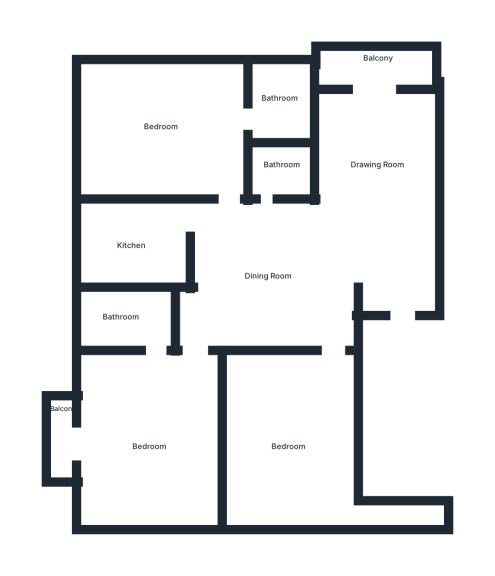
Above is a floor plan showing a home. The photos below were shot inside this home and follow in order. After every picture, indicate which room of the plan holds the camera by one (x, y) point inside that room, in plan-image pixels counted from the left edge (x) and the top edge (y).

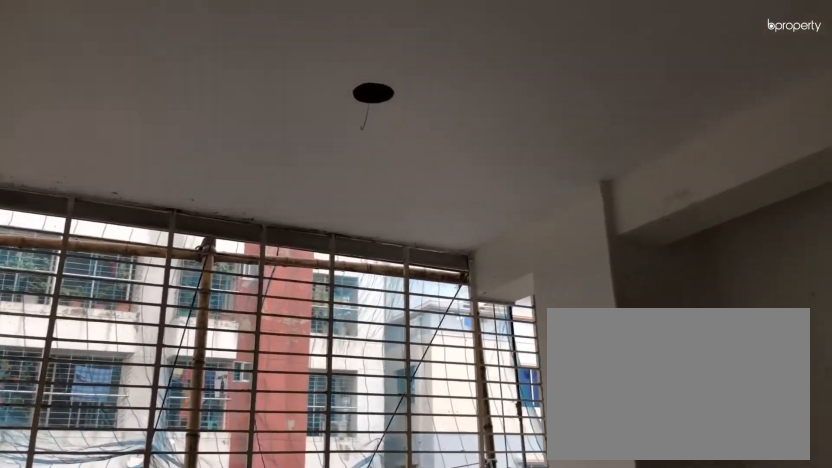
(158, 130)
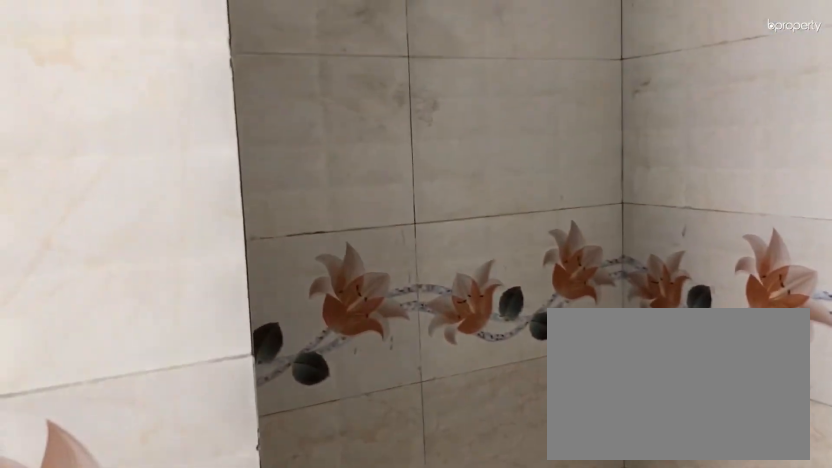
(278, 104)
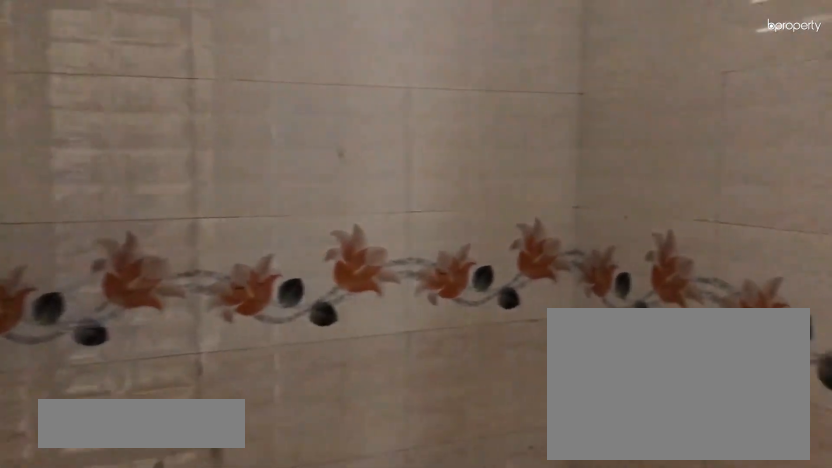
(280, 171)
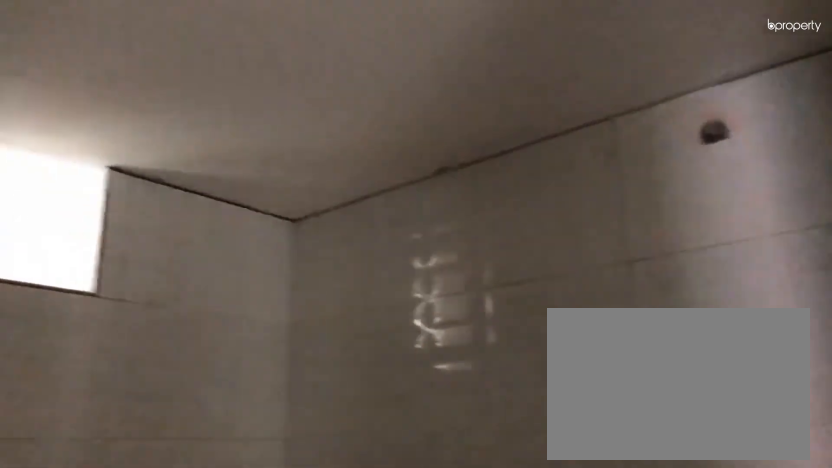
(280, 171)
